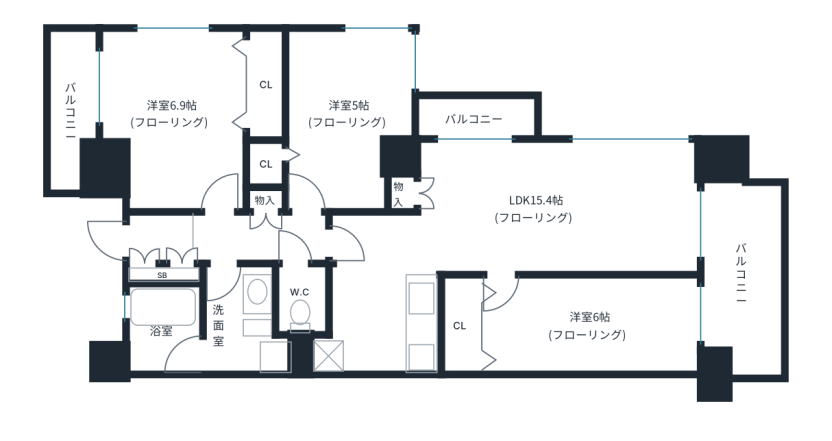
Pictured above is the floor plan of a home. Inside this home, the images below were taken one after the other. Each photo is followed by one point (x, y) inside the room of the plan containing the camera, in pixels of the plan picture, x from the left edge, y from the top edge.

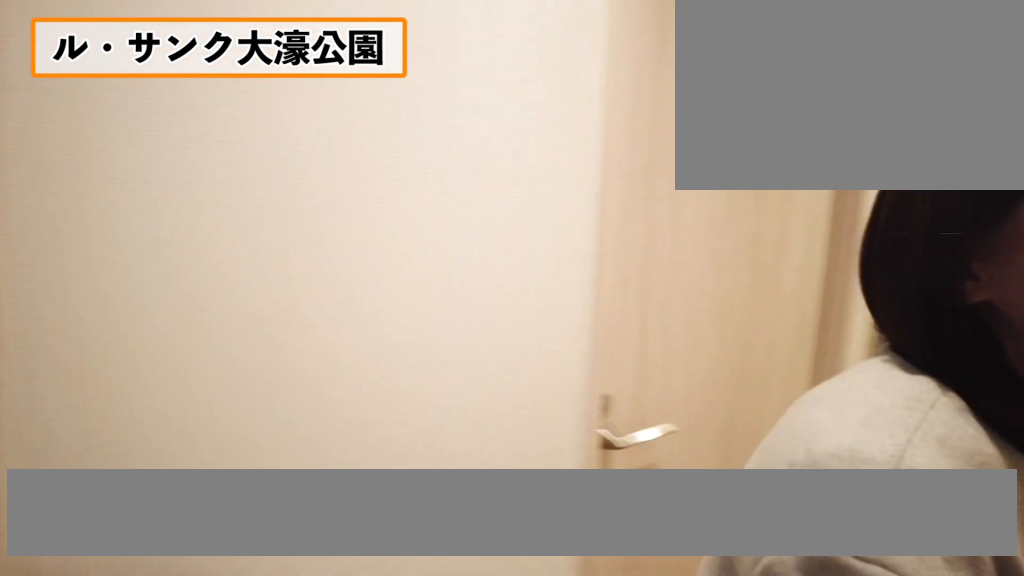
(265, 233)
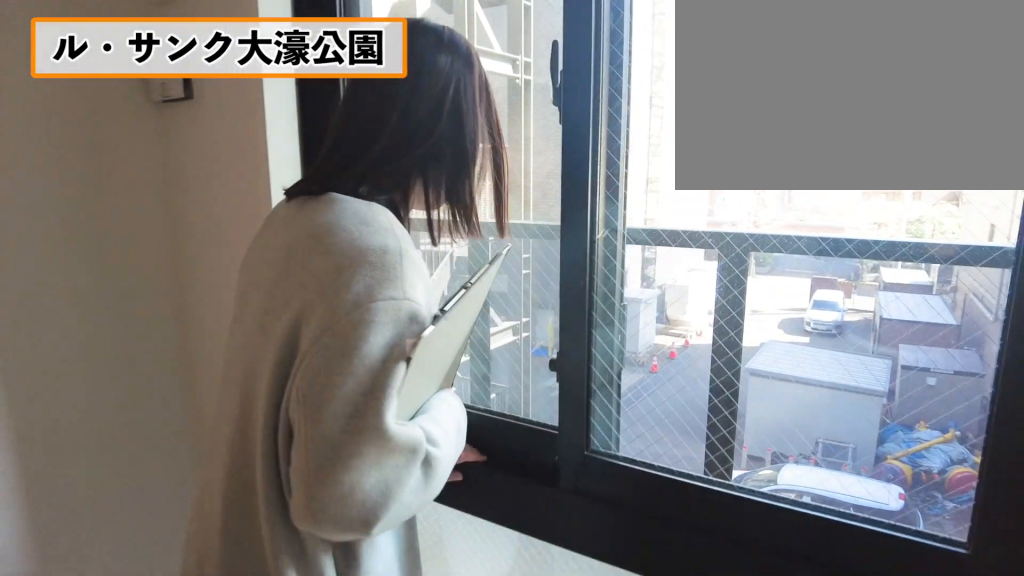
(172, 111)
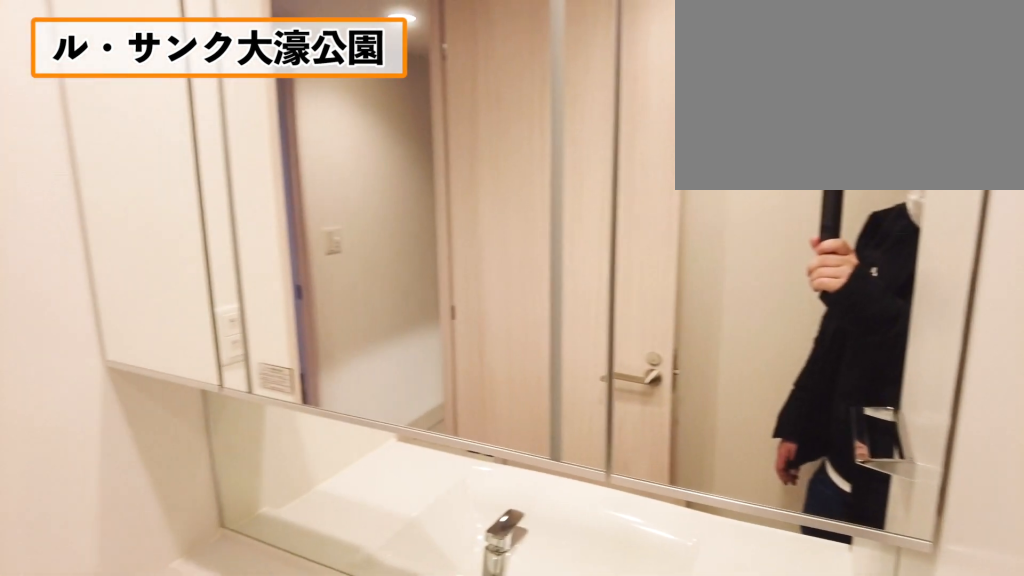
(231, 306)
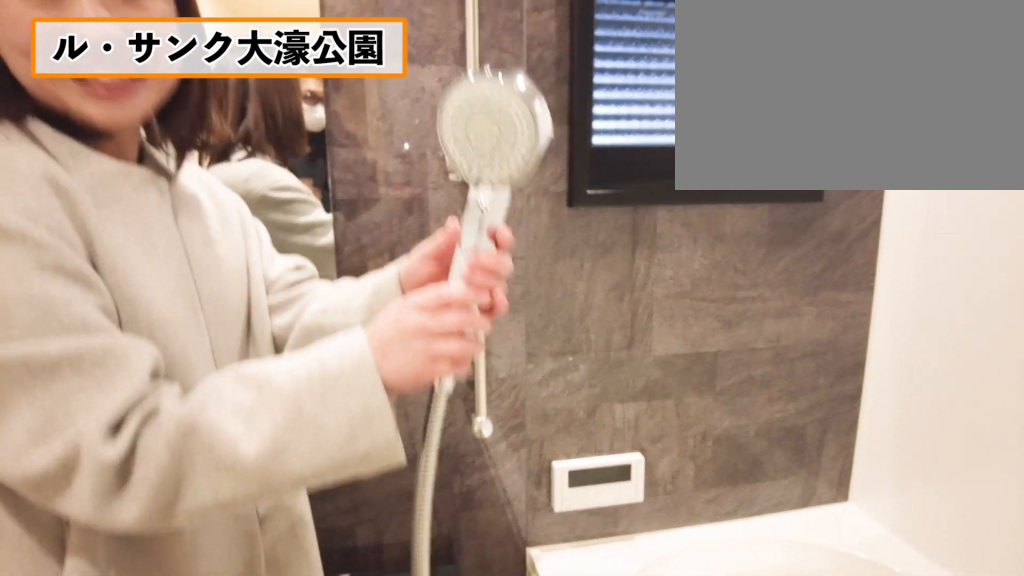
(177, 335)
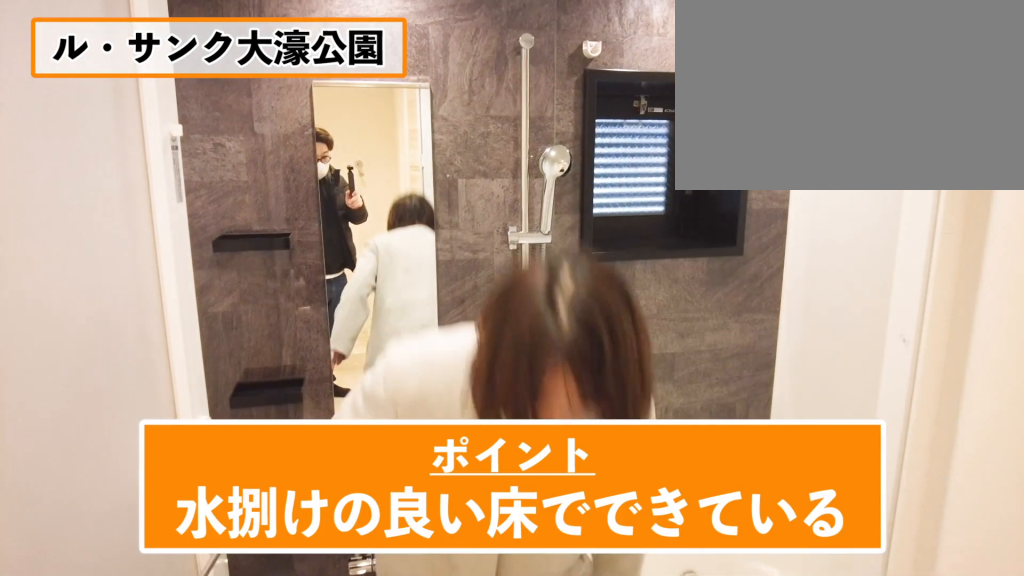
(177, 335)
